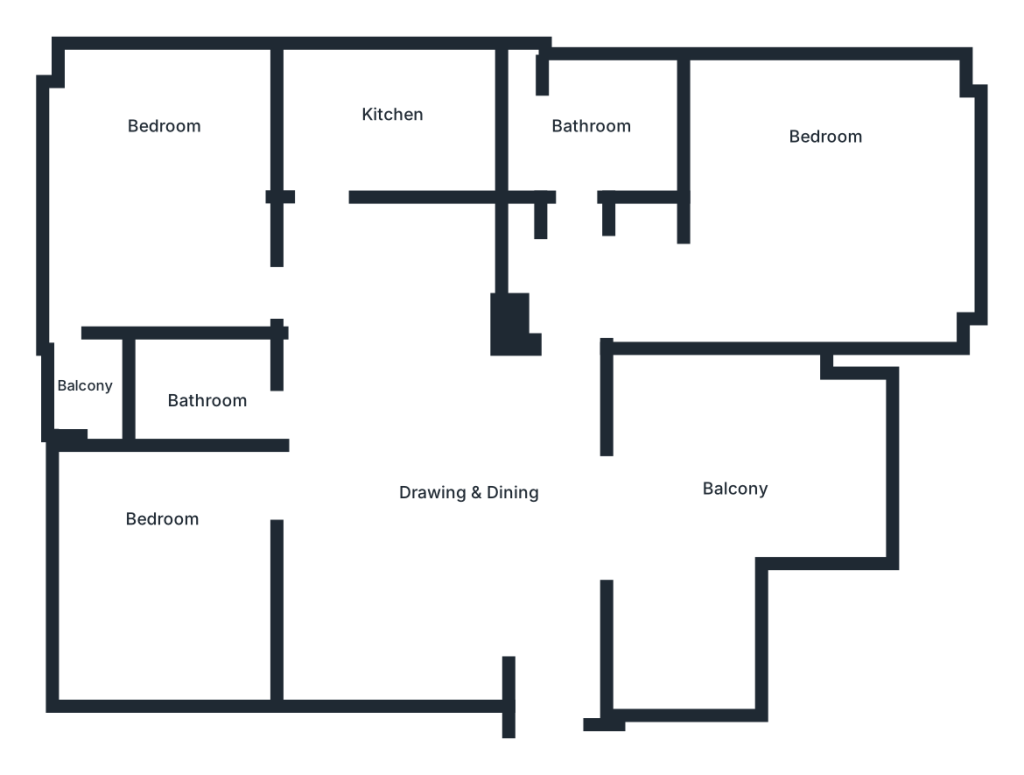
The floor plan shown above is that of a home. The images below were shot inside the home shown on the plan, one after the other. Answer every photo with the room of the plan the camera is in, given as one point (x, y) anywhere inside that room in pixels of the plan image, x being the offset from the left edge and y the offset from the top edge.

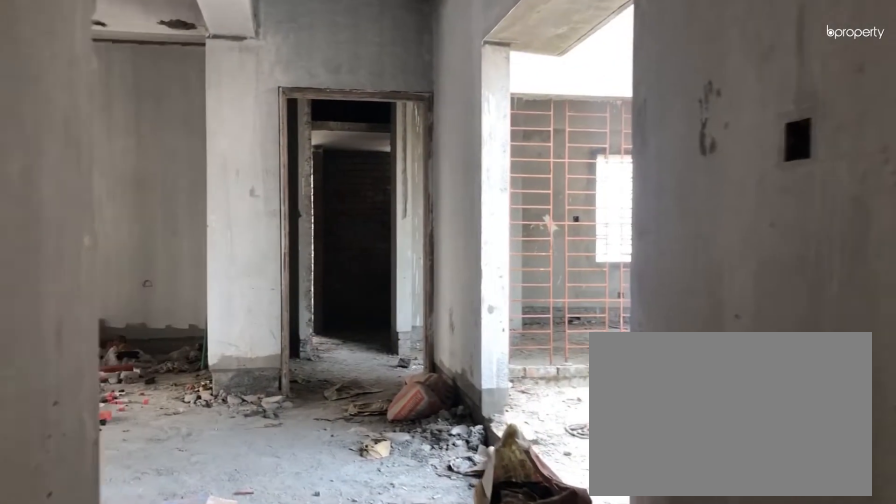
(555, 674)
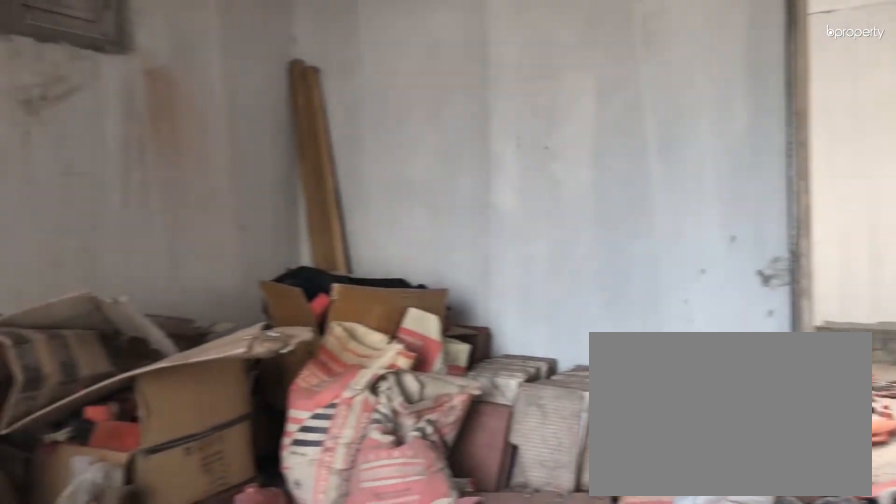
(462, 497)
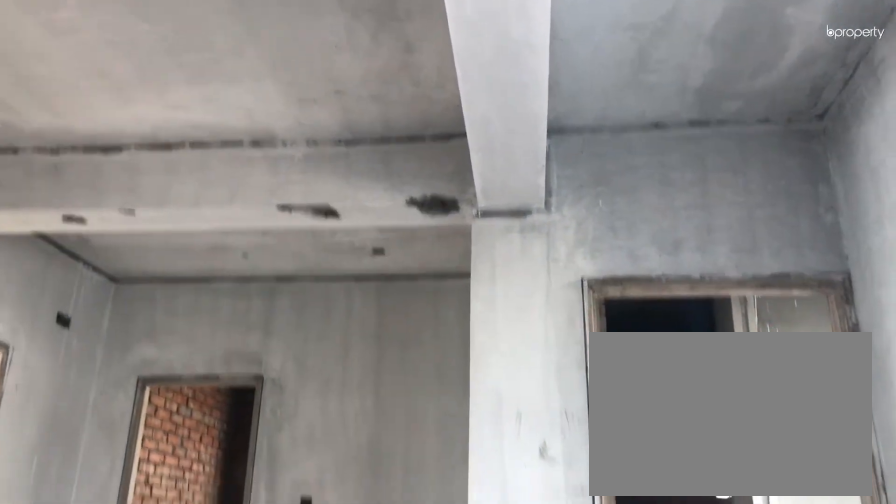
(461, 497)
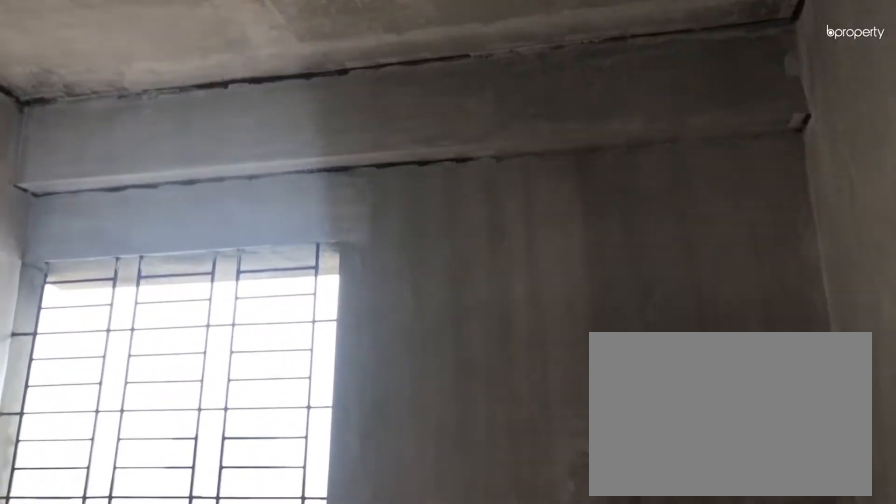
(162, 580)
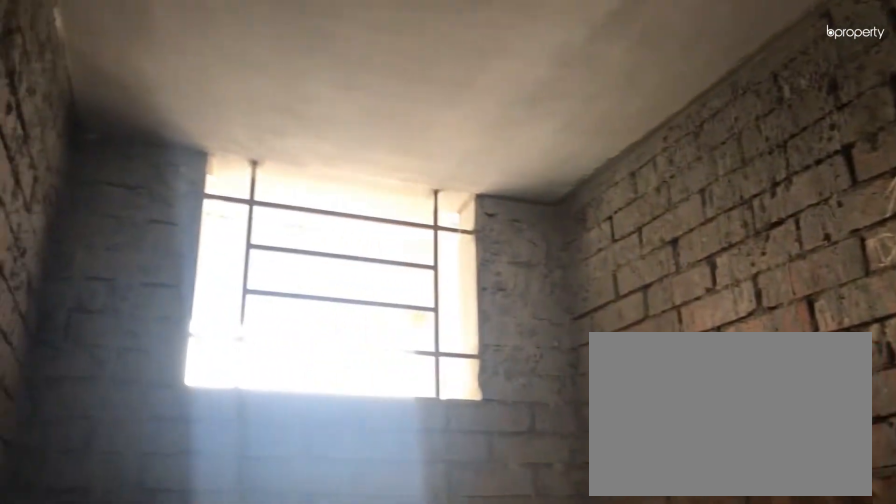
(204, 397)
